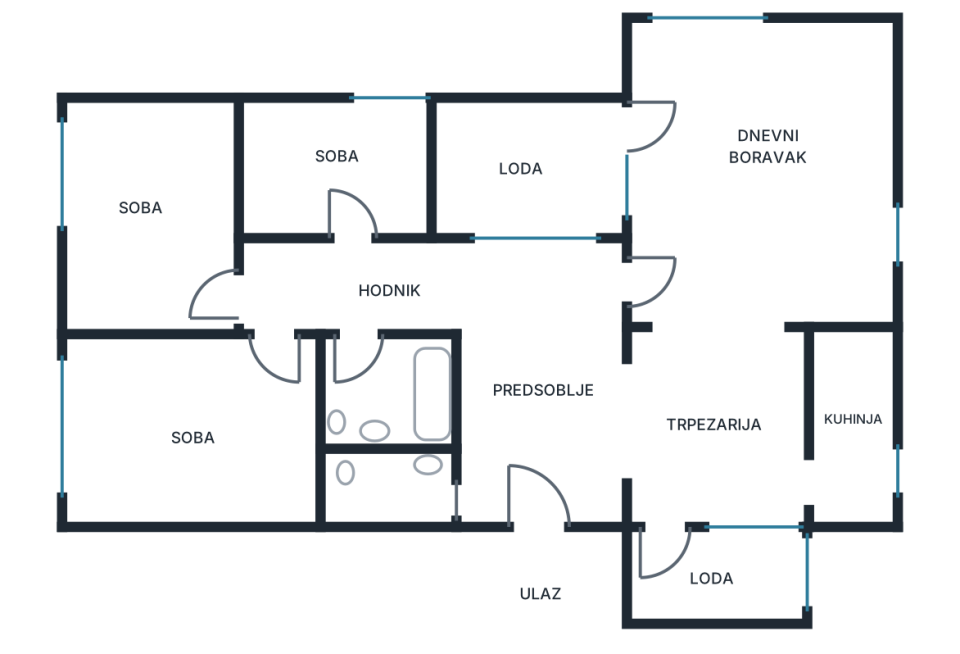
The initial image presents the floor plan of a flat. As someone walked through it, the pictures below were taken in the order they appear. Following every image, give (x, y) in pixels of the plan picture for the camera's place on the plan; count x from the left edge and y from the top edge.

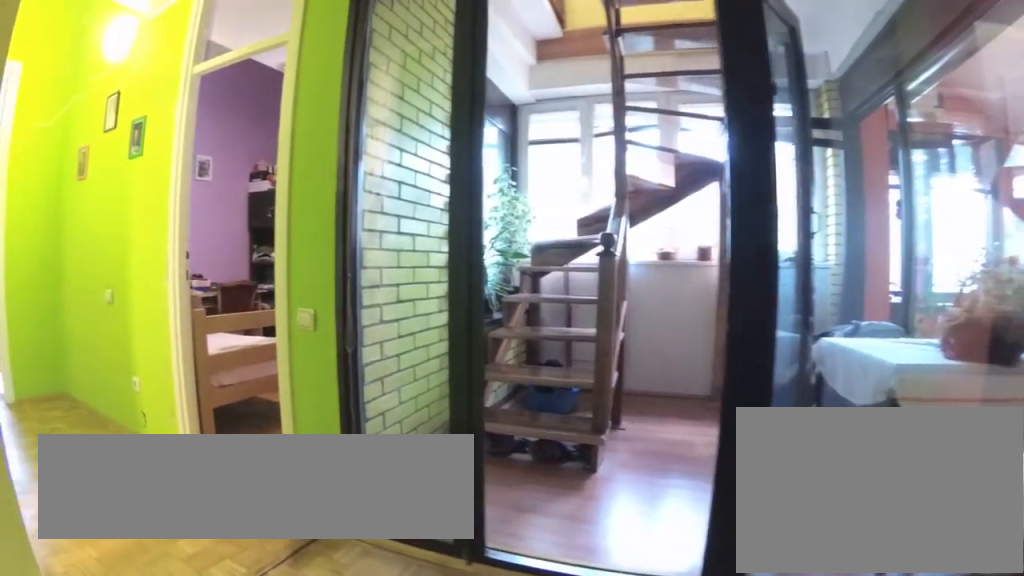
(543, 351)
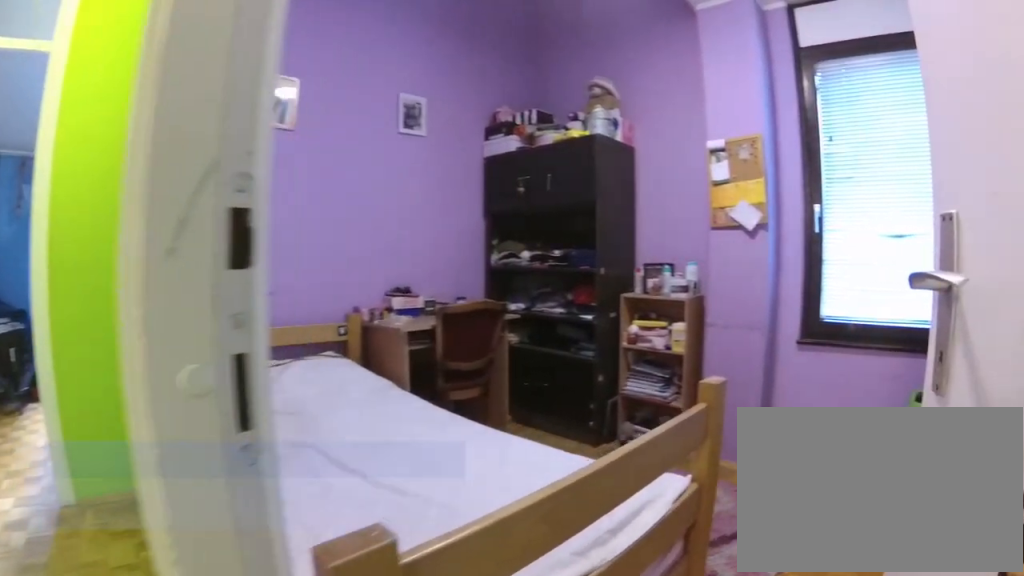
(383, 287)
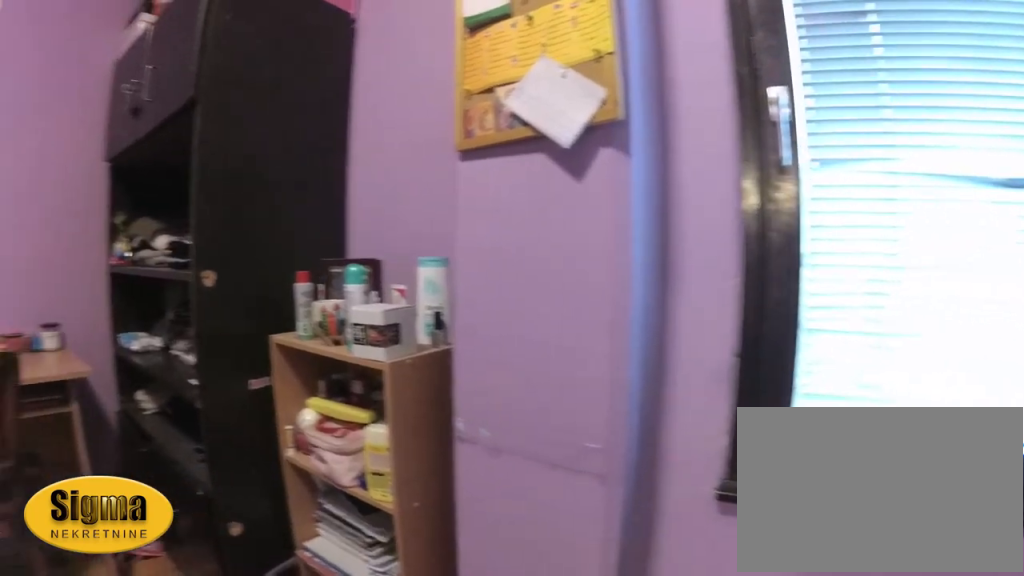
(359, 165)
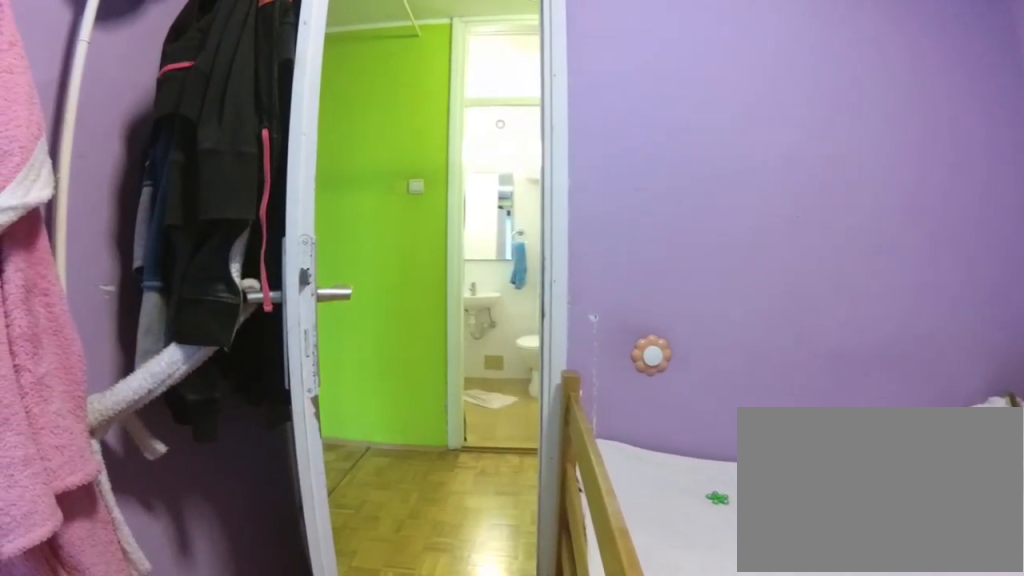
(376, 114)
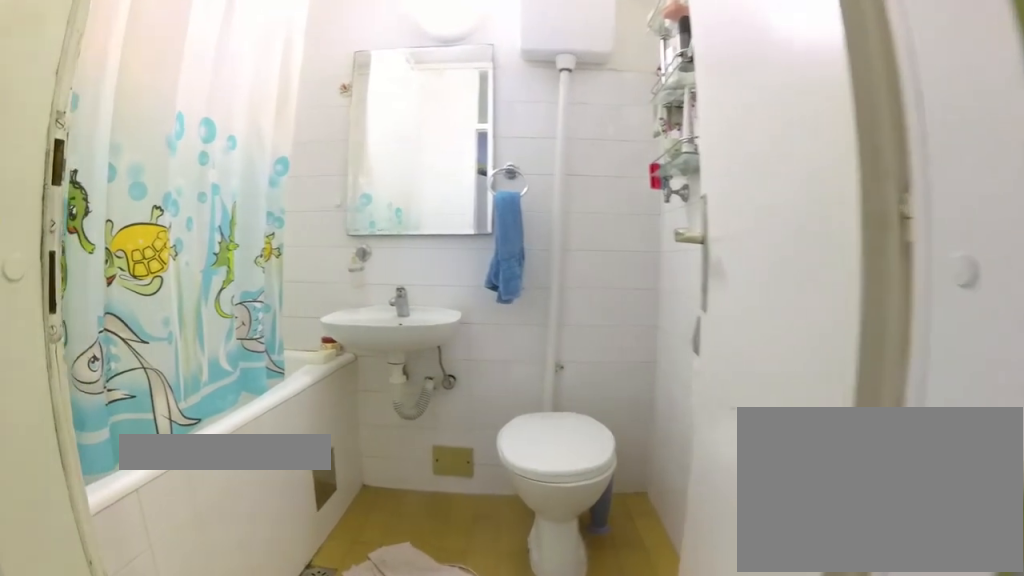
(367, 300)
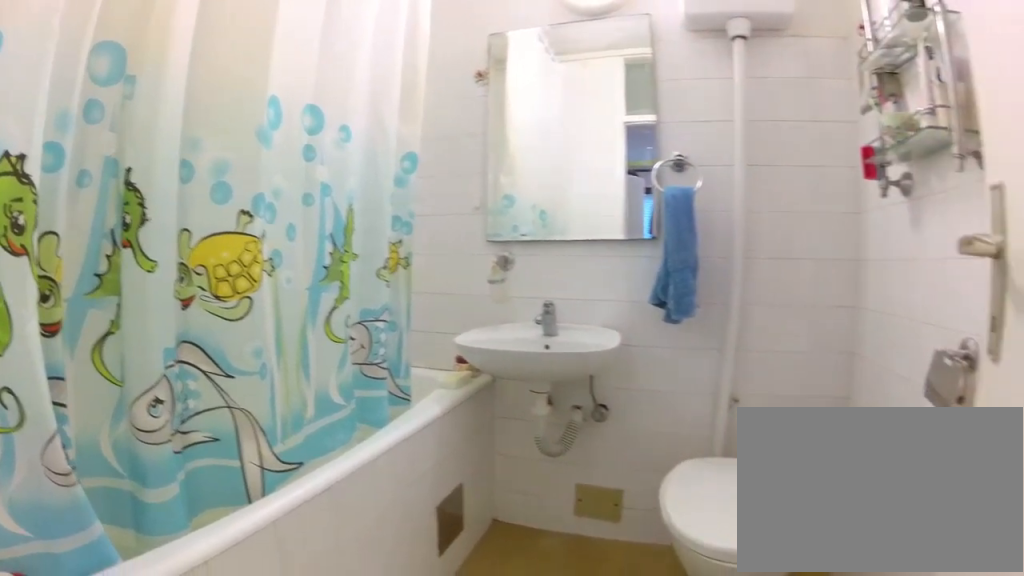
(360, 314)
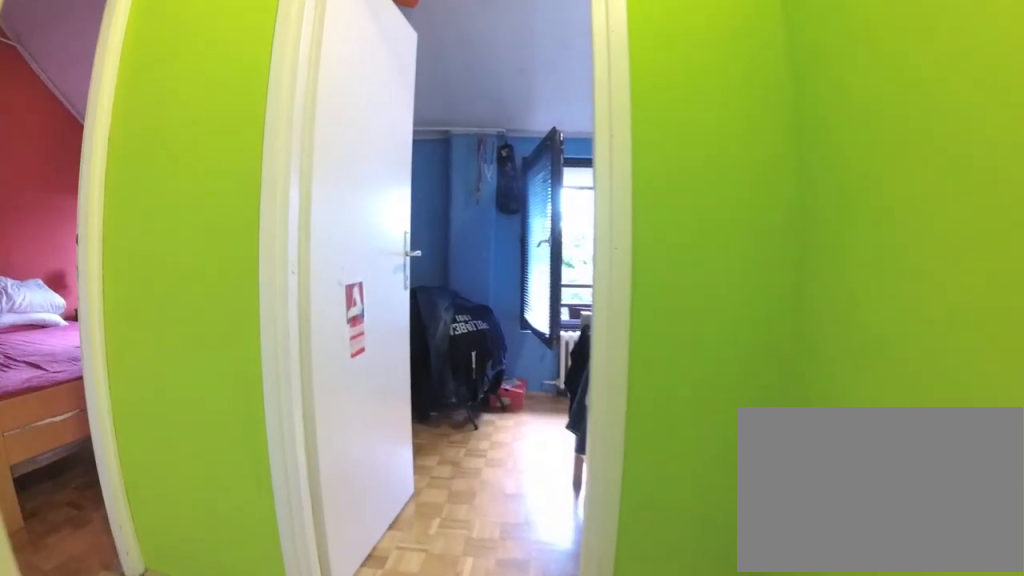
(339, 281)
